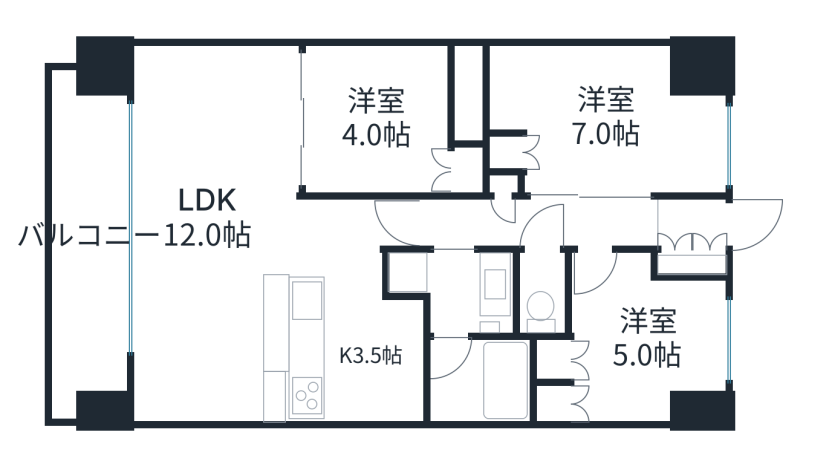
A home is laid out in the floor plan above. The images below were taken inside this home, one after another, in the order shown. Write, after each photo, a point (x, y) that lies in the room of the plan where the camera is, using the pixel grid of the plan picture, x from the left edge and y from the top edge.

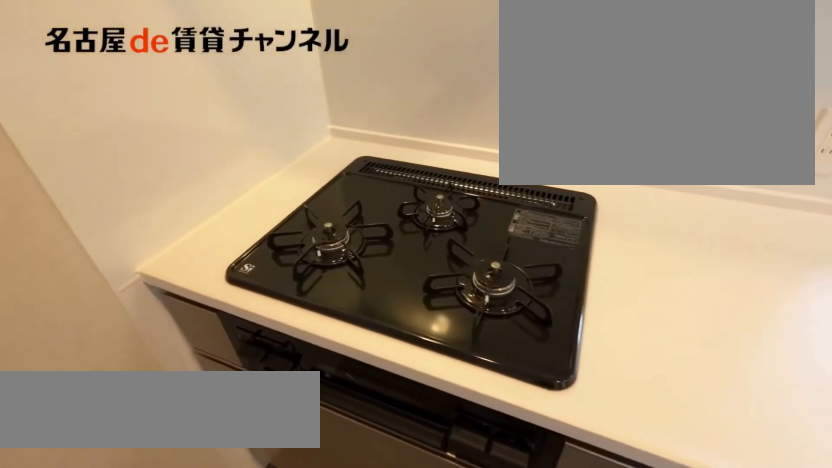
(318, 348)
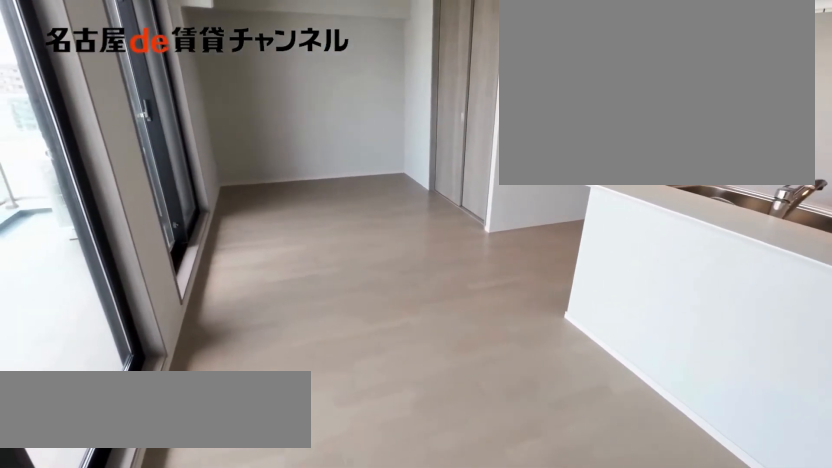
(208, 222)
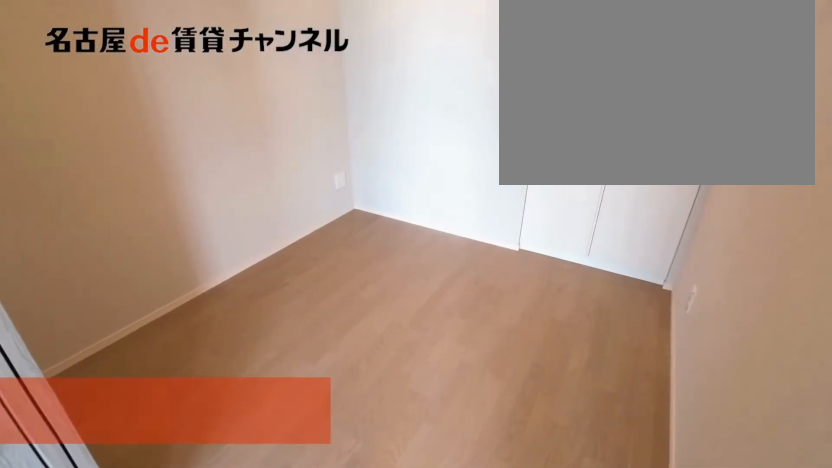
(376, 123)
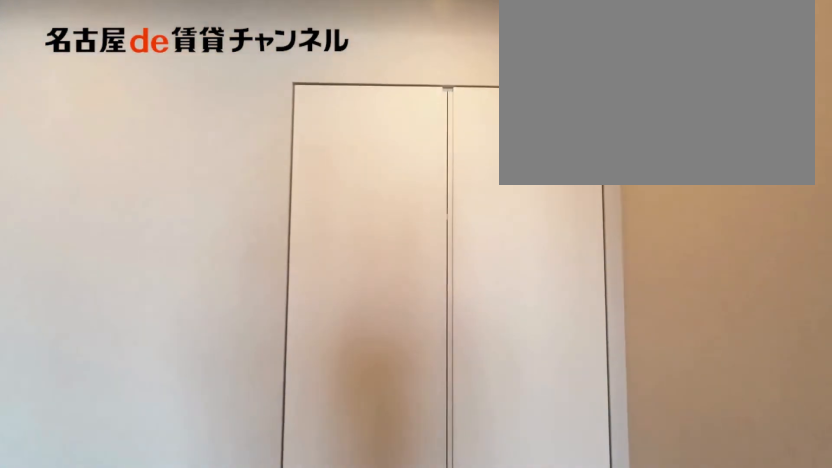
(376, 123)
